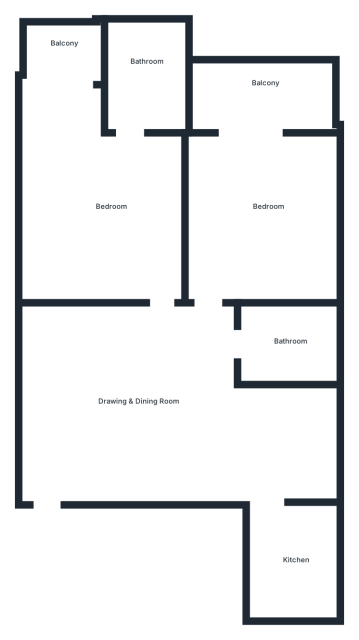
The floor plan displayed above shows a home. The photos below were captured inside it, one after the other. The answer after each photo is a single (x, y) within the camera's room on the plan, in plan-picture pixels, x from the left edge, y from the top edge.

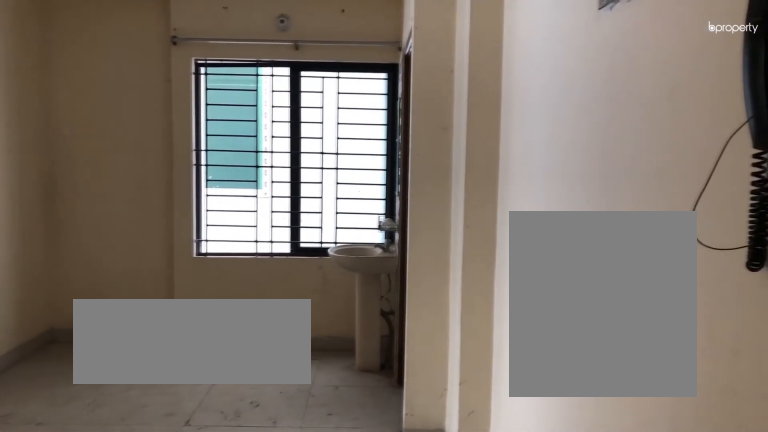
(145, 416)
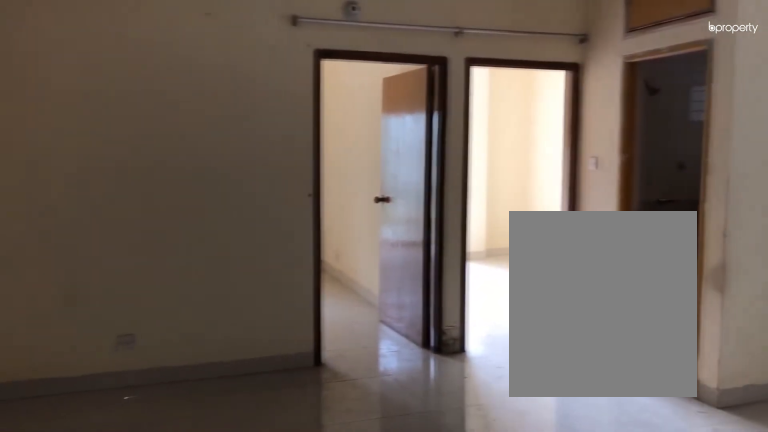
(145, 416)
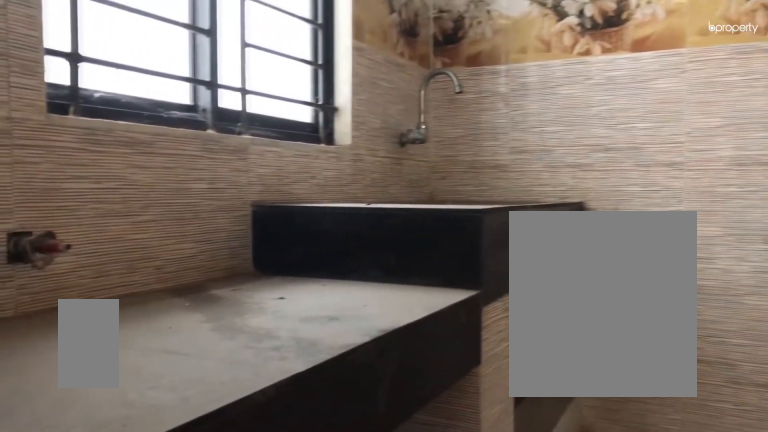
(294, 566)
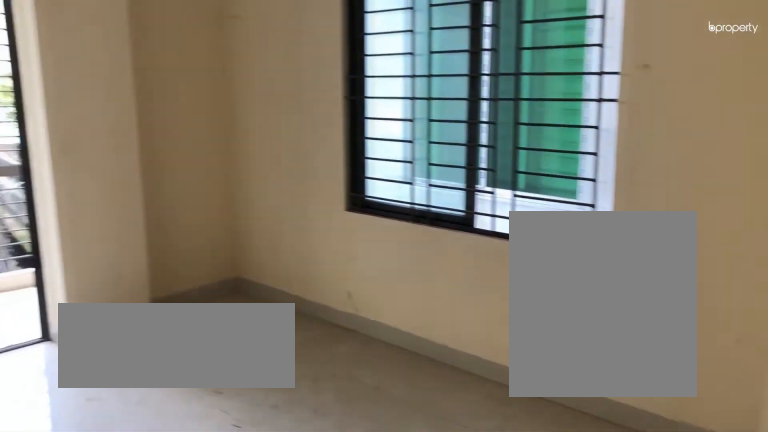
(268, 212)
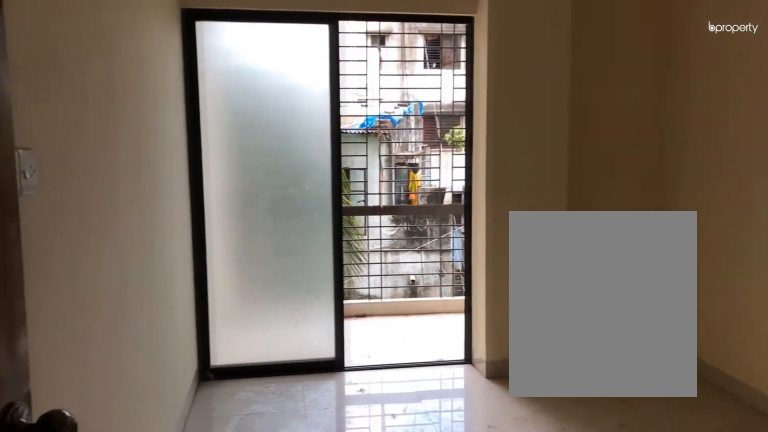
(268, 212)
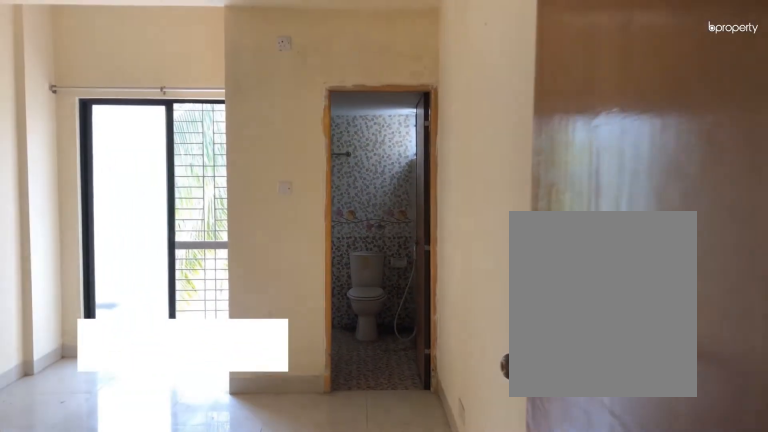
(116, 214)
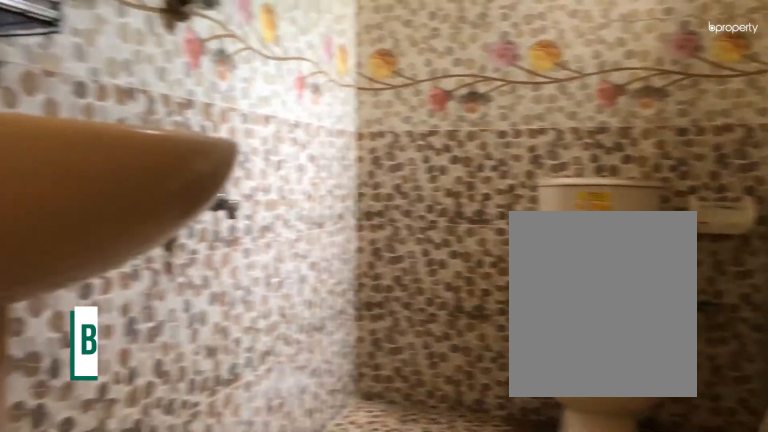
(147, 72)
